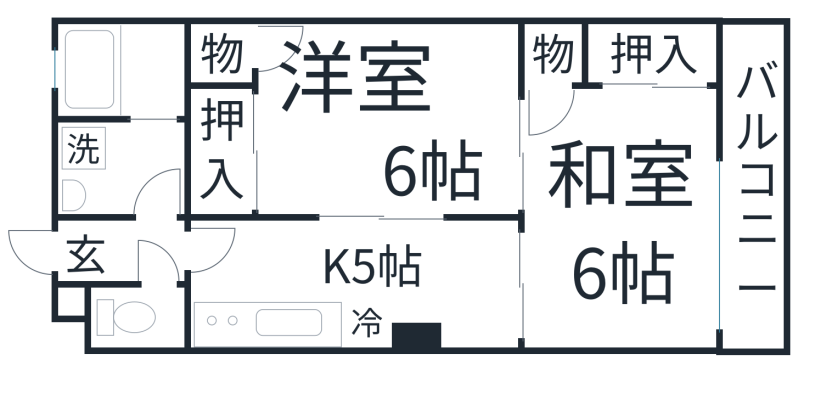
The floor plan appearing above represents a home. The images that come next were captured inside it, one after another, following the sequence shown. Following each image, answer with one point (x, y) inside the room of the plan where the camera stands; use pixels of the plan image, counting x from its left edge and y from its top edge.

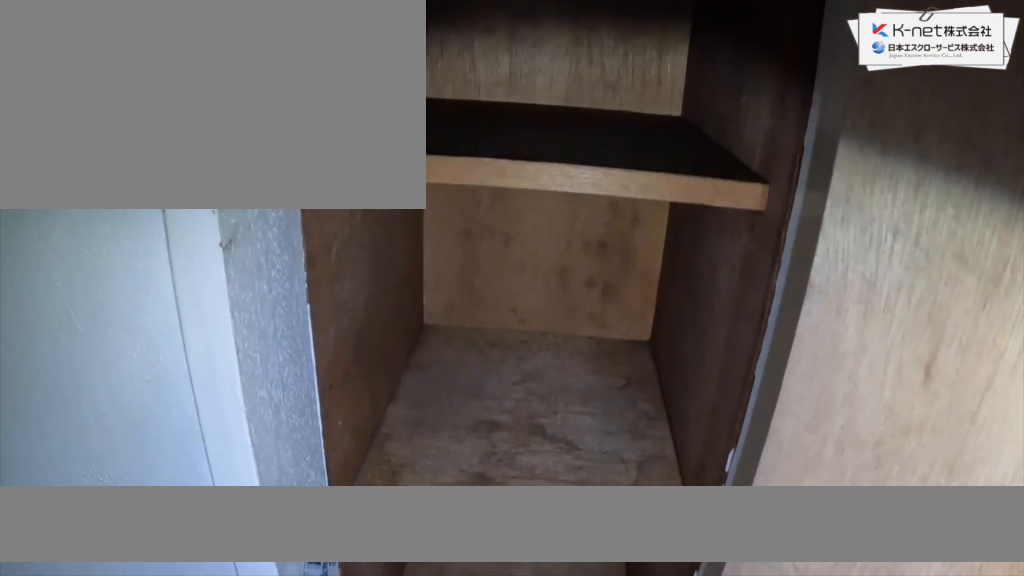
(108, 254)
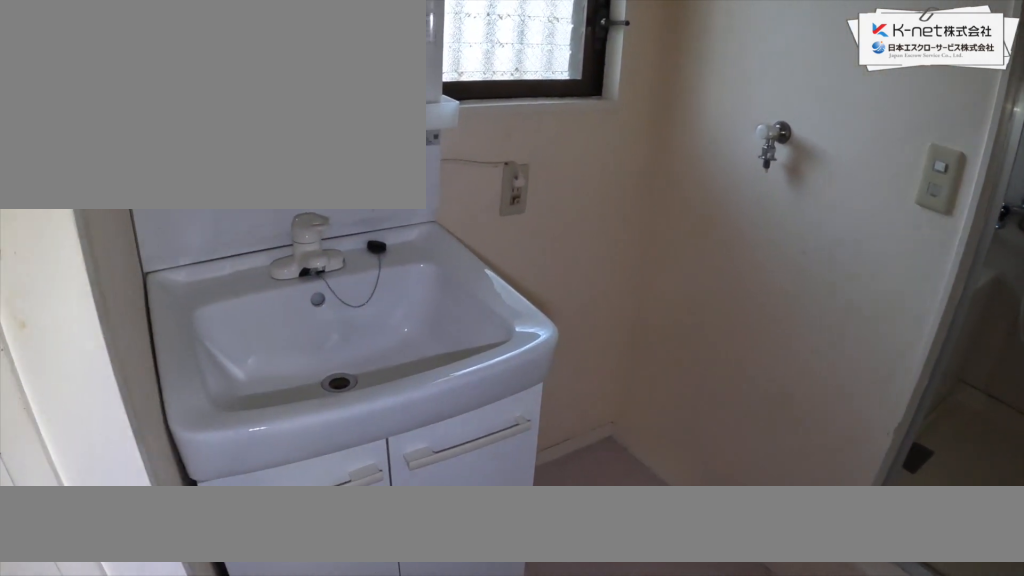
(125, 170)
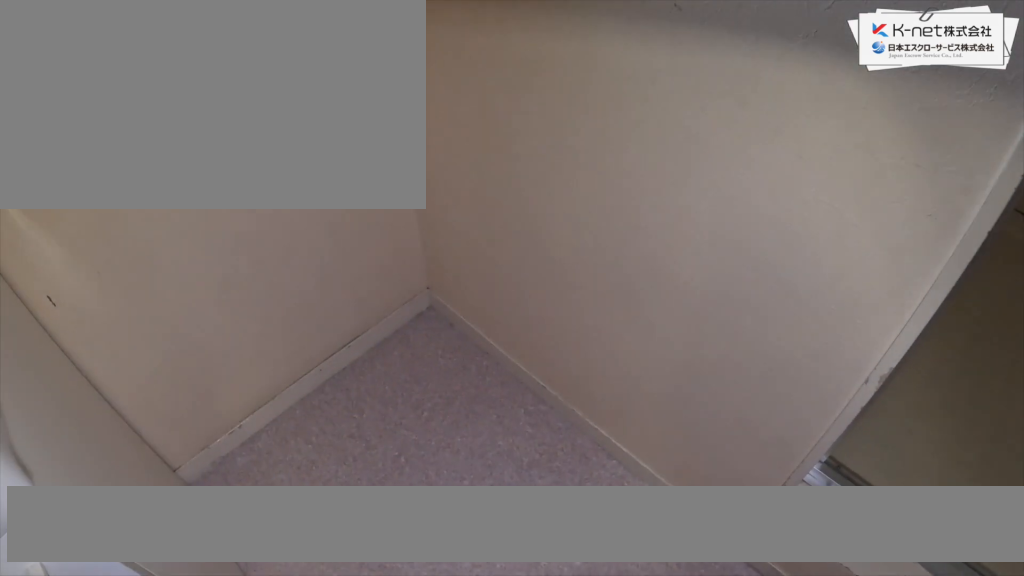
(124, 170)
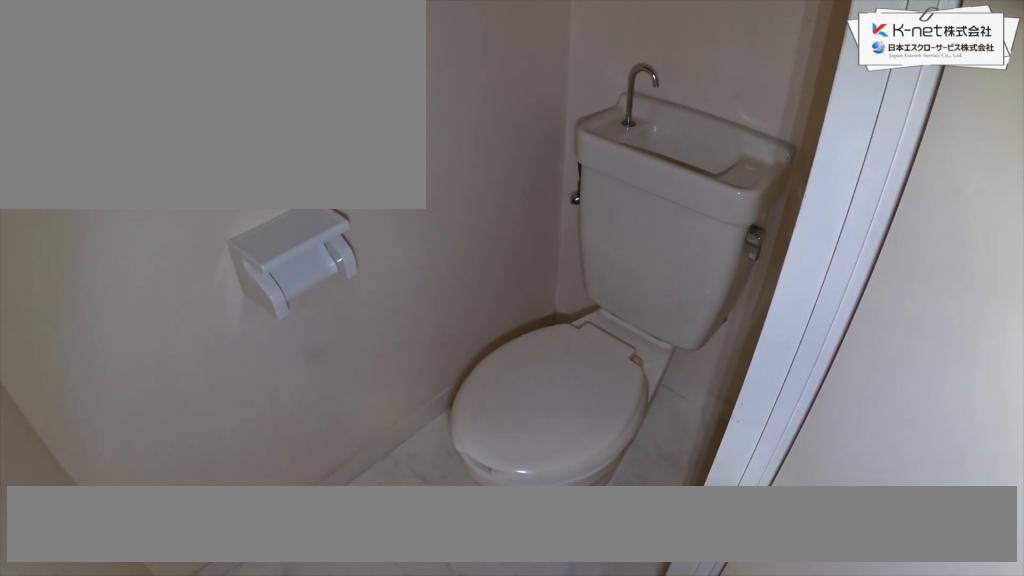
(138, 316)
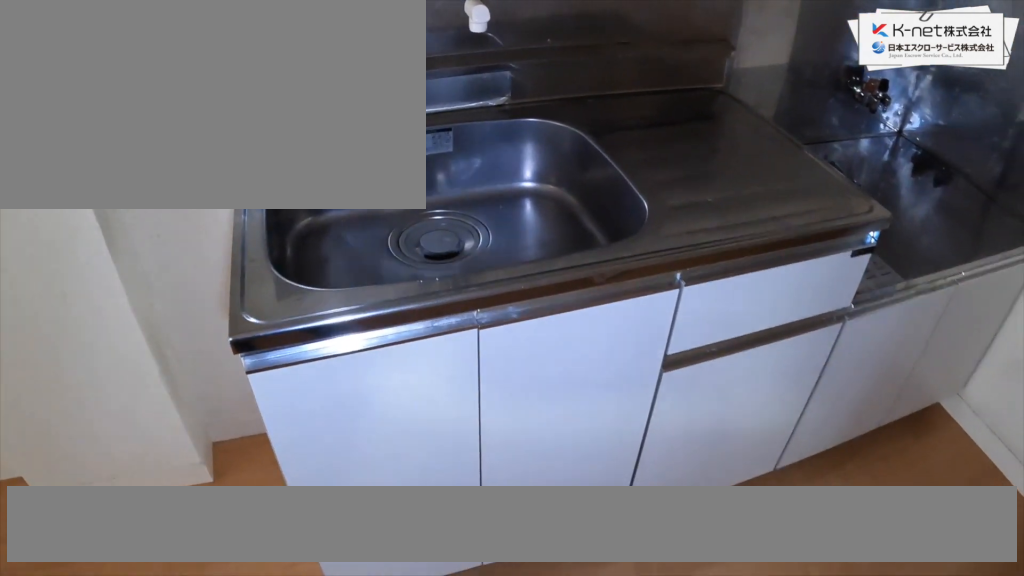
(353, 285)
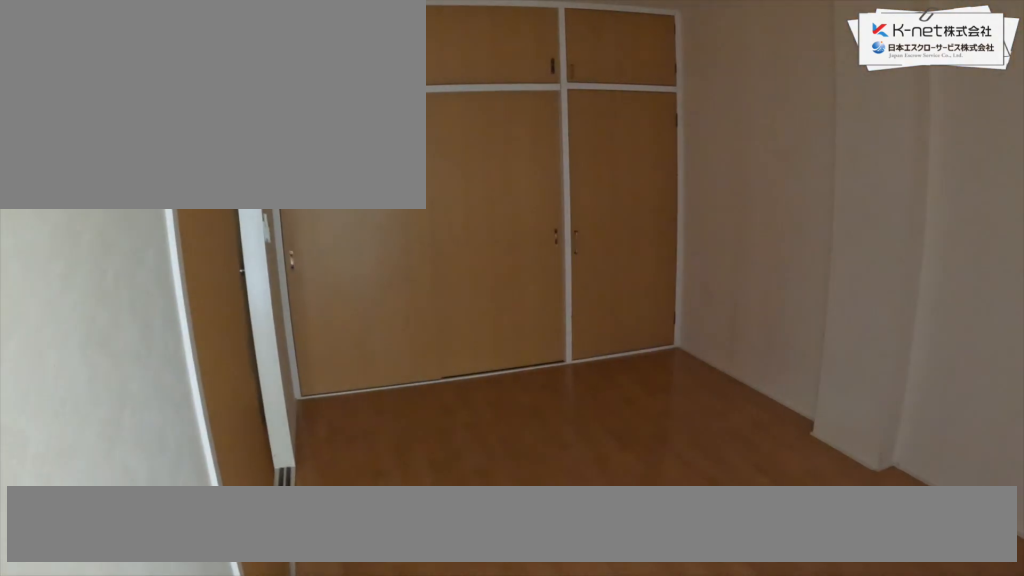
(389, 123)
